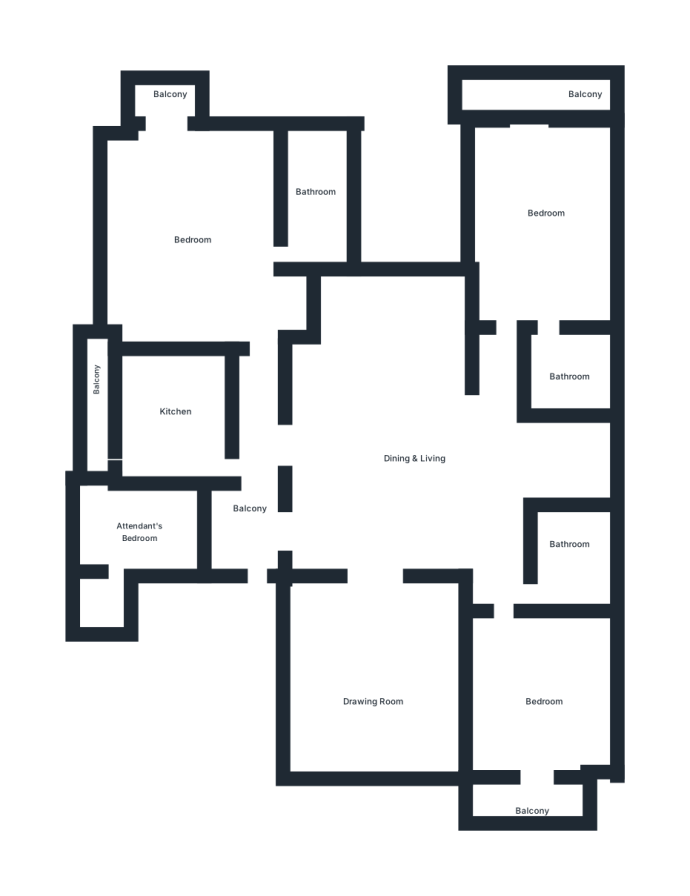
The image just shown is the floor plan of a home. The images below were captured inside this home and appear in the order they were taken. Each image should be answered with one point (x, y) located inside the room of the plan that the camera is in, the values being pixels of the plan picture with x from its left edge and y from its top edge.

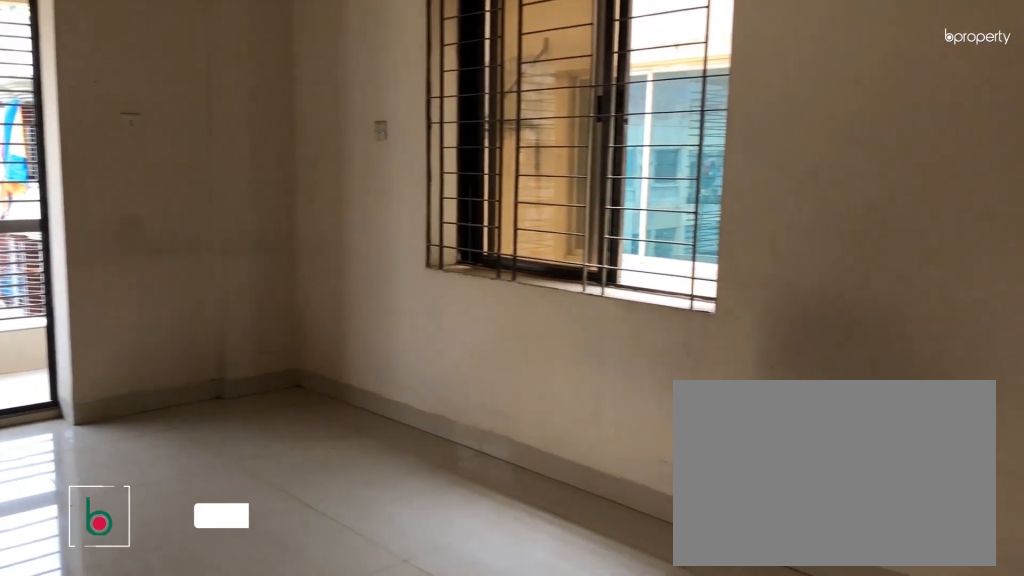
(544, 212)
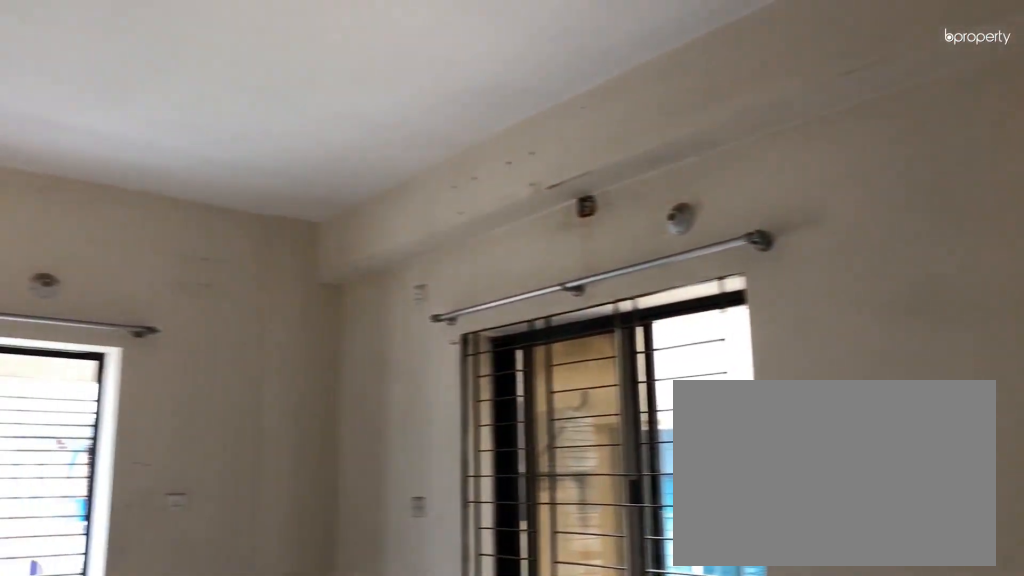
(544, 212)
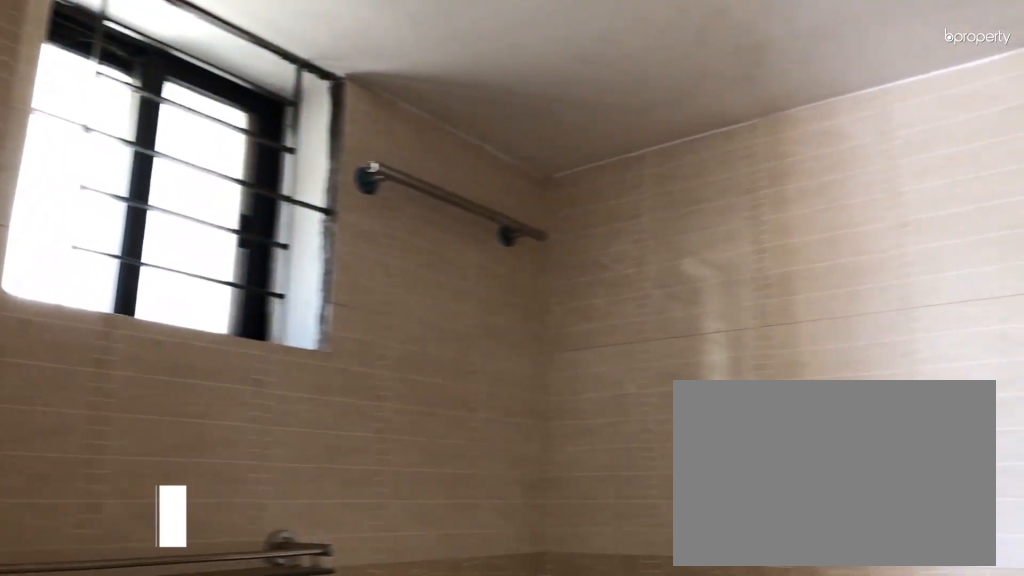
(569, 381)
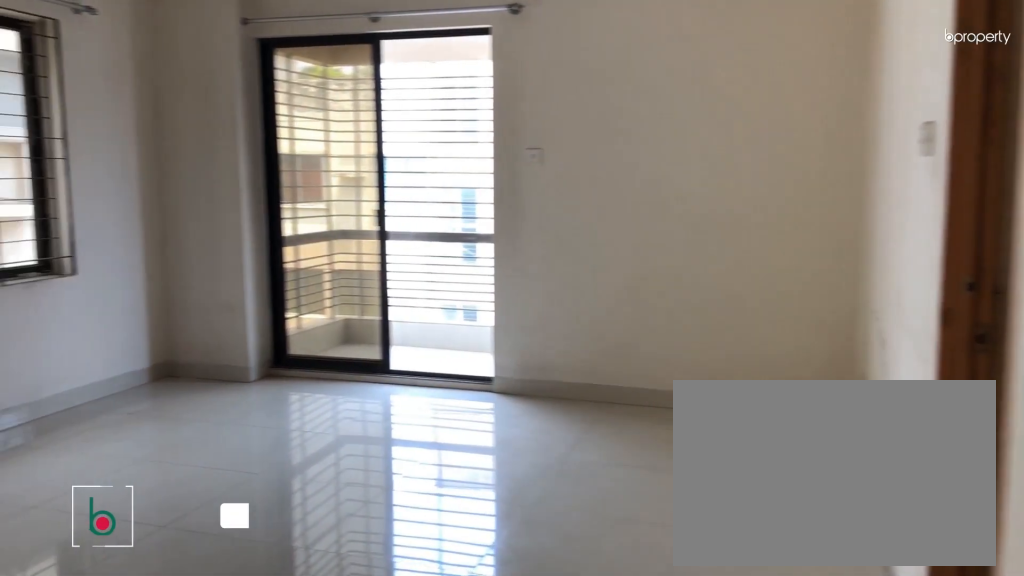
(194, 234)
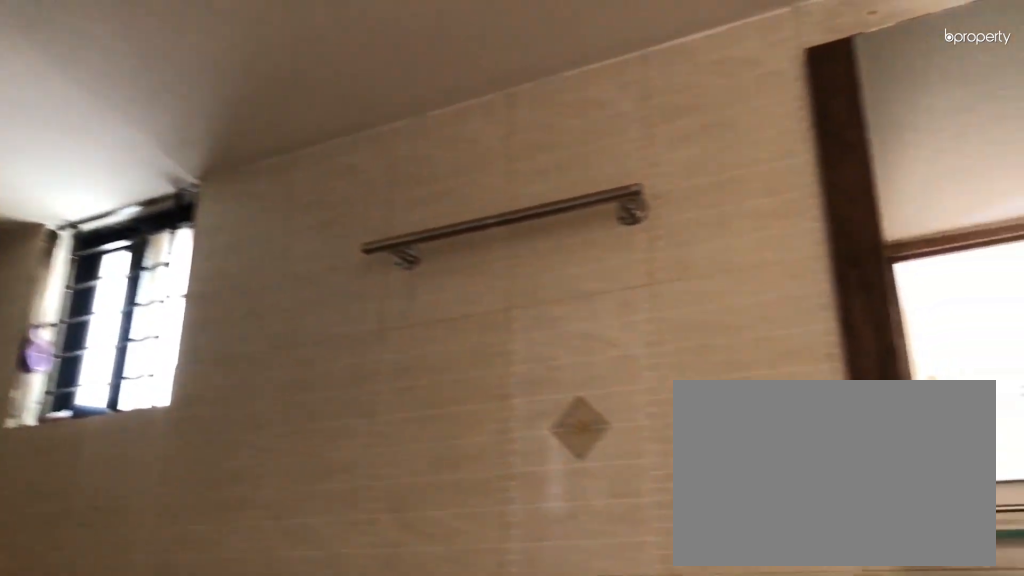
(315, 193)
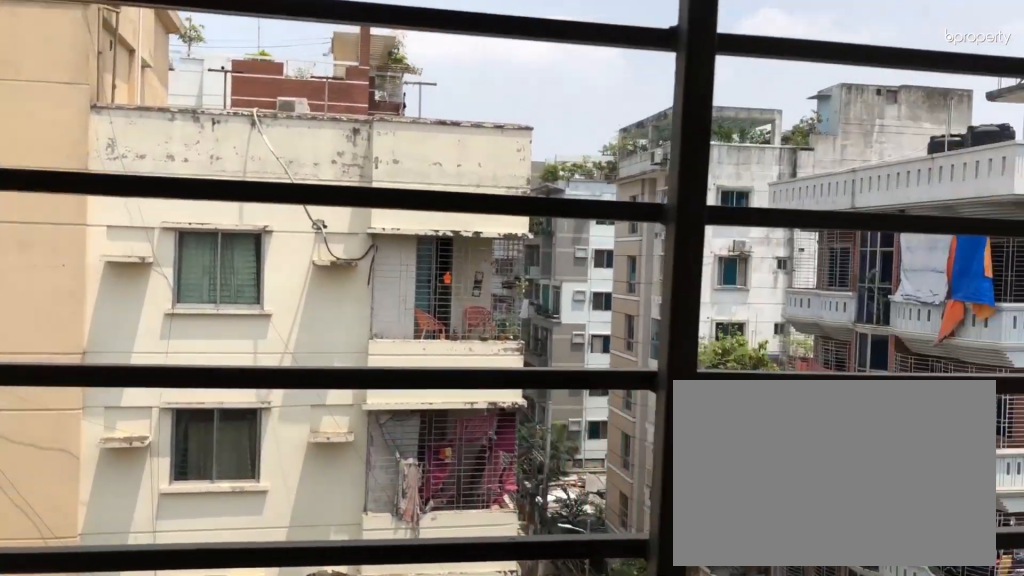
(163, 106)
